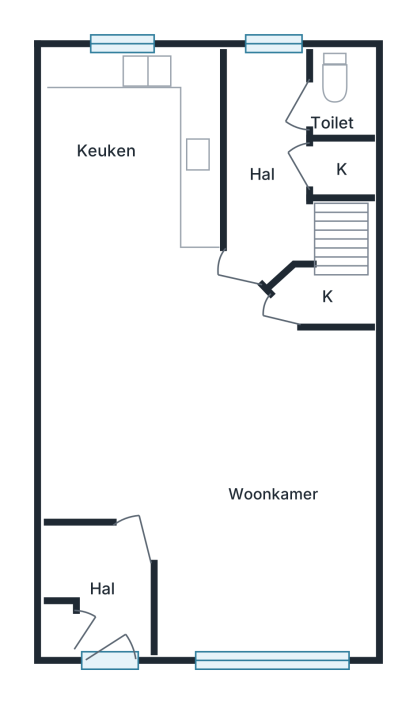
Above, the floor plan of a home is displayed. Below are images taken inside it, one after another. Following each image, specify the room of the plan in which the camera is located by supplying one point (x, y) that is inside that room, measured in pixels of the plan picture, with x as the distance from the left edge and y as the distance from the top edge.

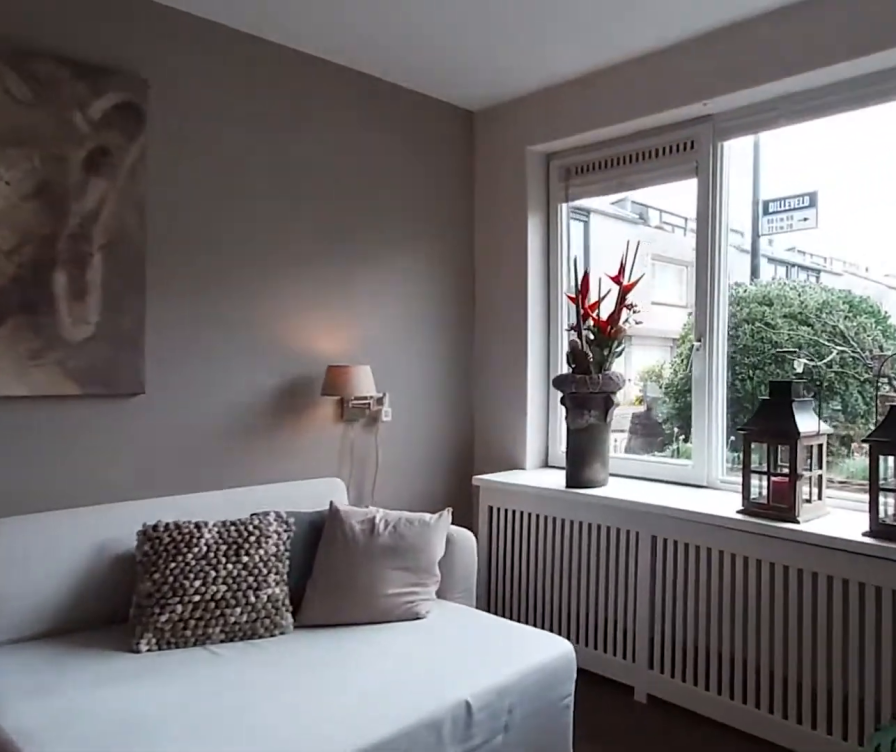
(215, 446)
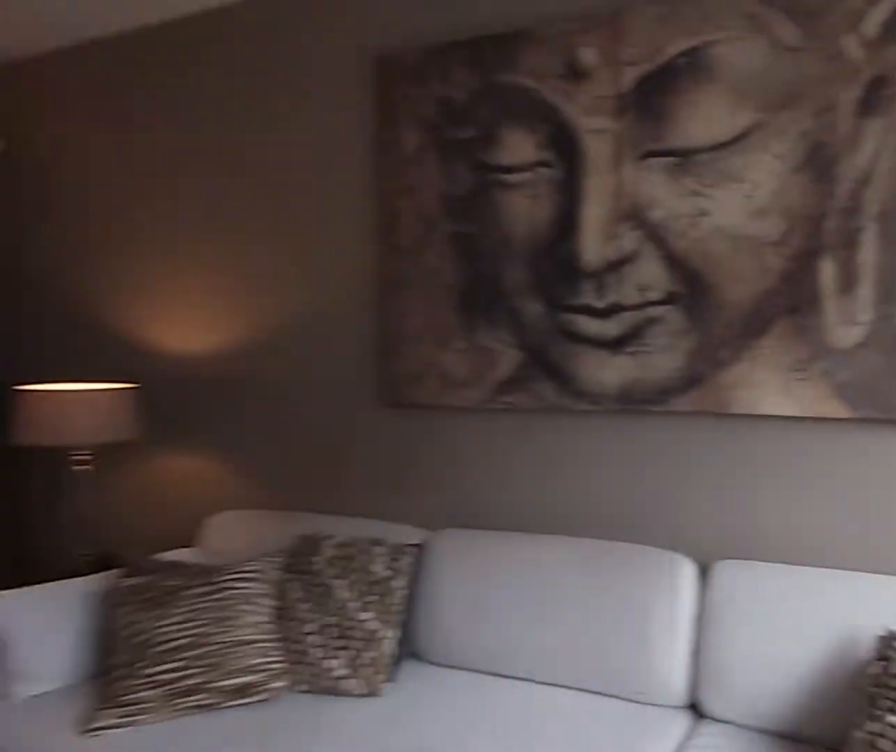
(215, 446)
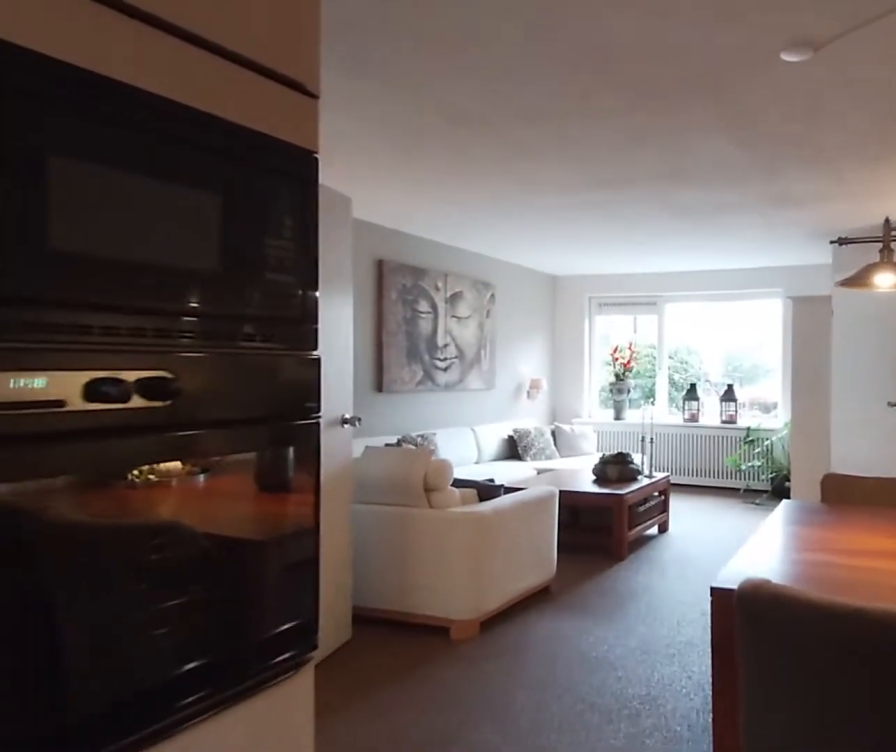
(131, 149)
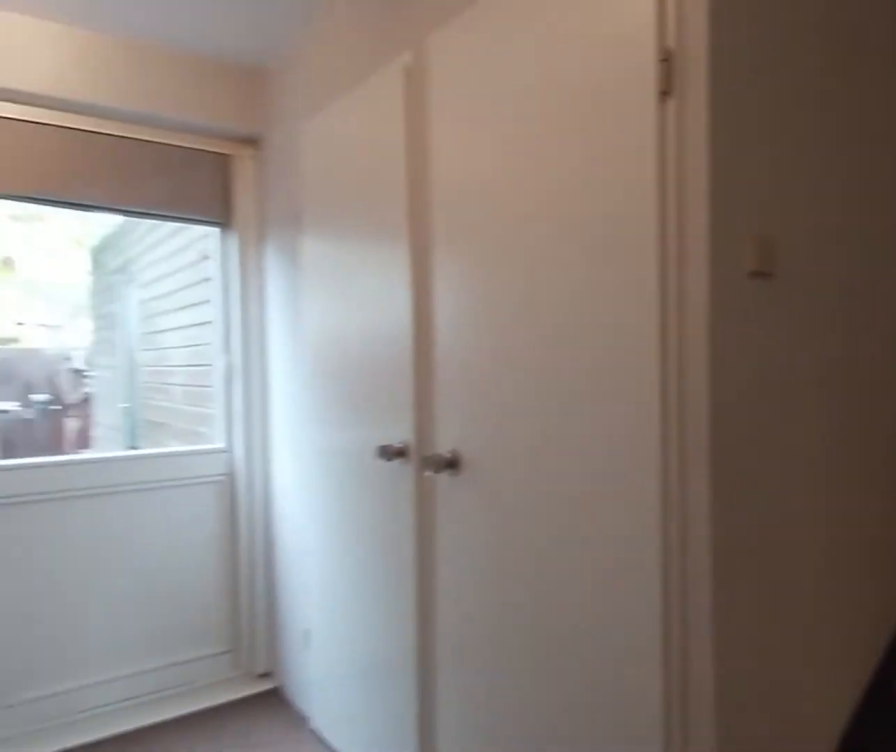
(269, 161)
